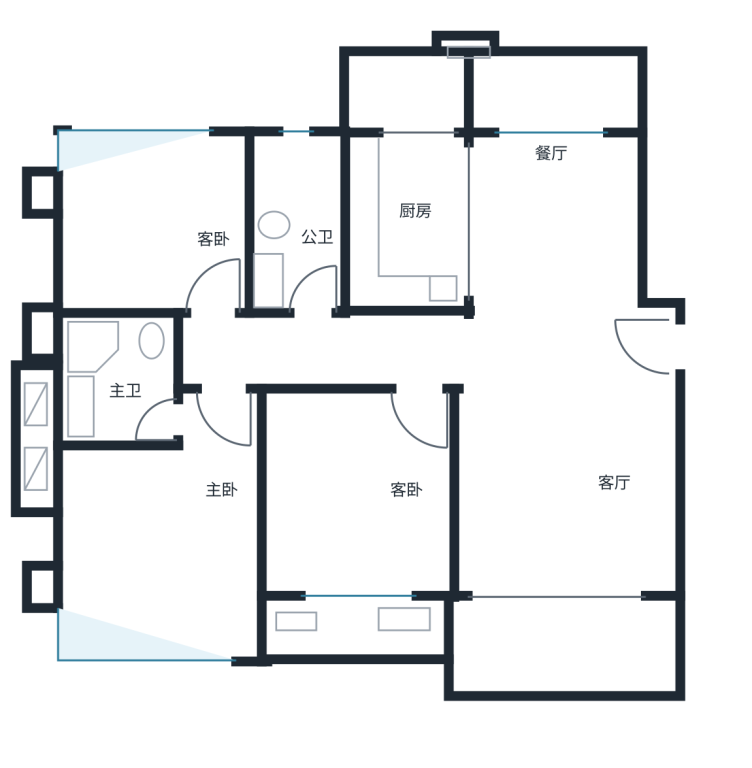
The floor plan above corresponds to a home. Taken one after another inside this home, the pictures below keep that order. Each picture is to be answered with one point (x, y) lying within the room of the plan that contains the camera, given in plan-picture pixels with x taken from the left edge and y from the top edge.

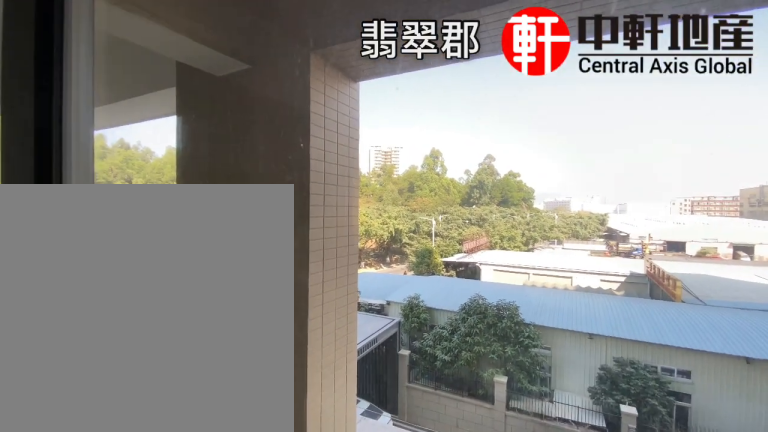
(554, 197)
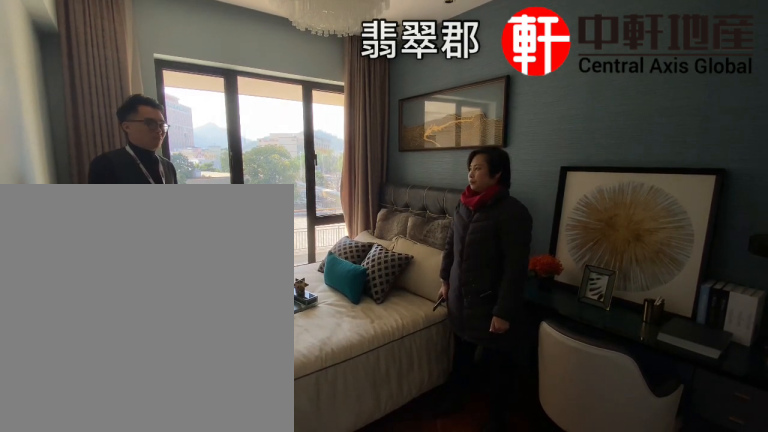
(359, 494)
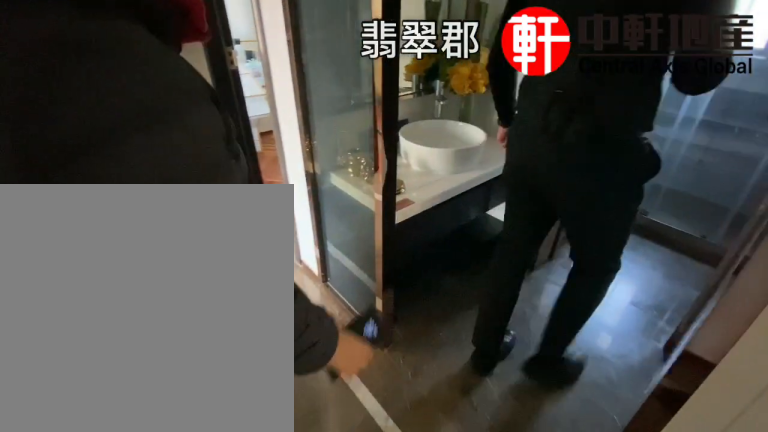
(289, 230)
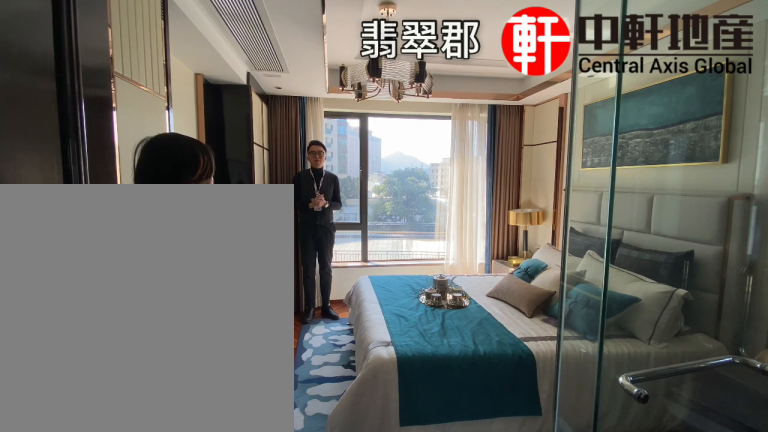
(152, 536)
